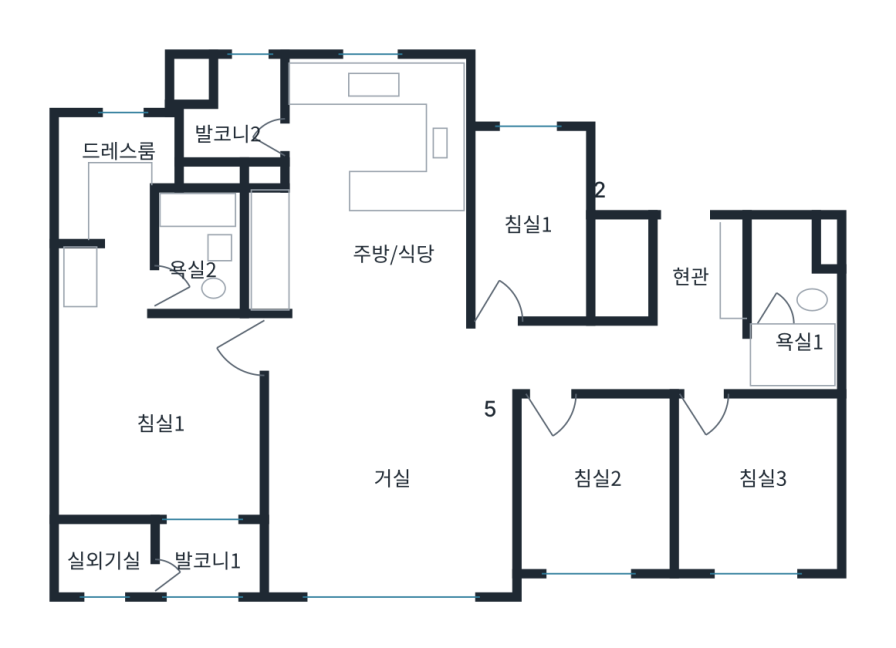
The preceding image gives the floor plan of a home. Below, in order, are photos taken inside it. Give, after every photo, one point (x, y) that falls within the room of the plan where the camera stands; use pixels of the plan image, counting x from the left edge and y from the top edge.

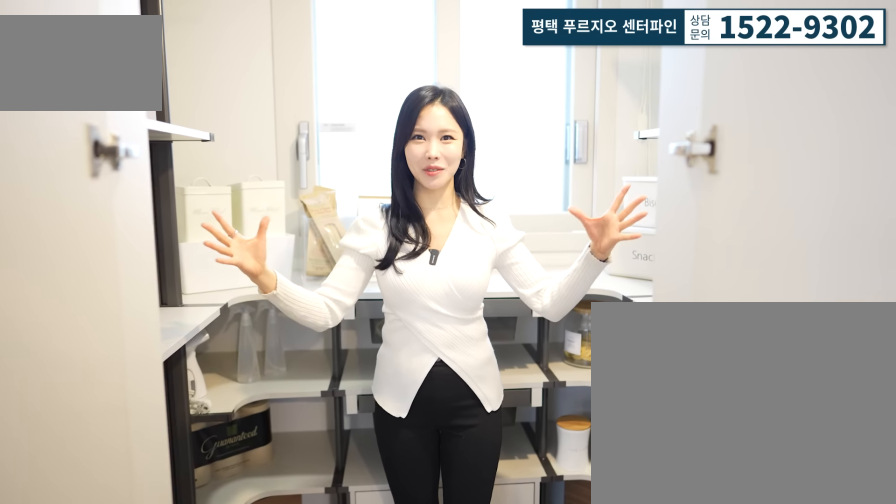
(528, 250)
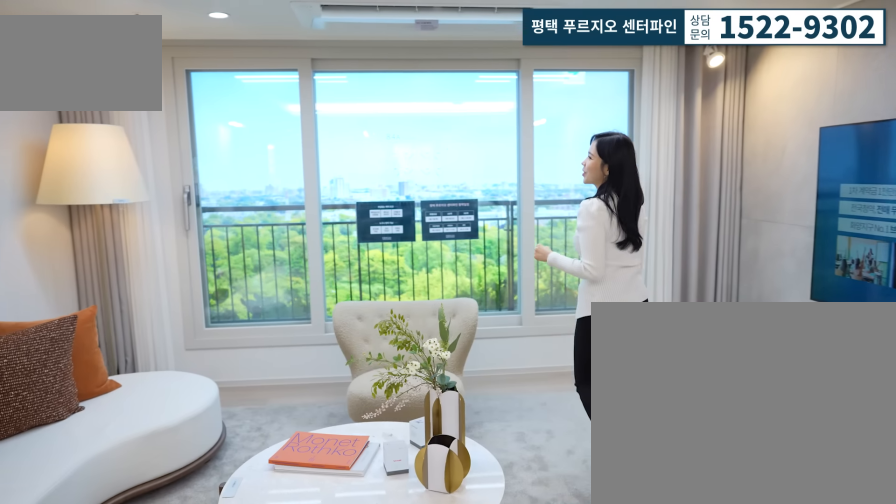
(384, 499)
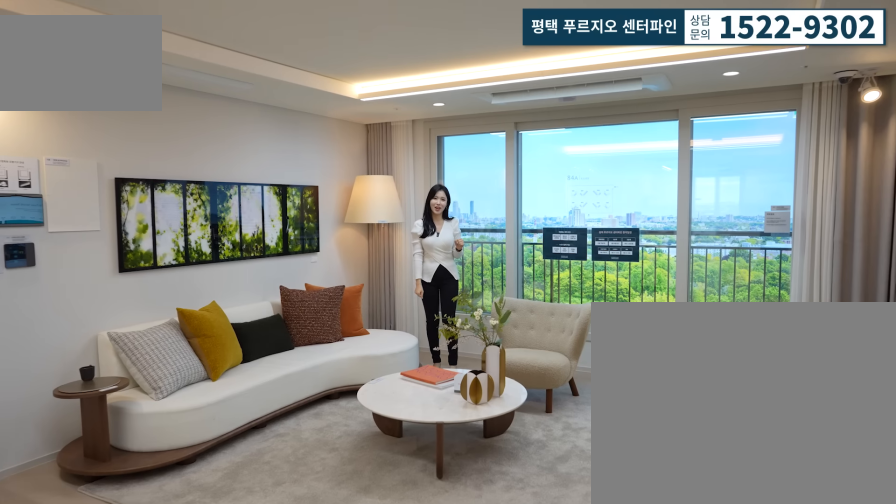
(384, 499)
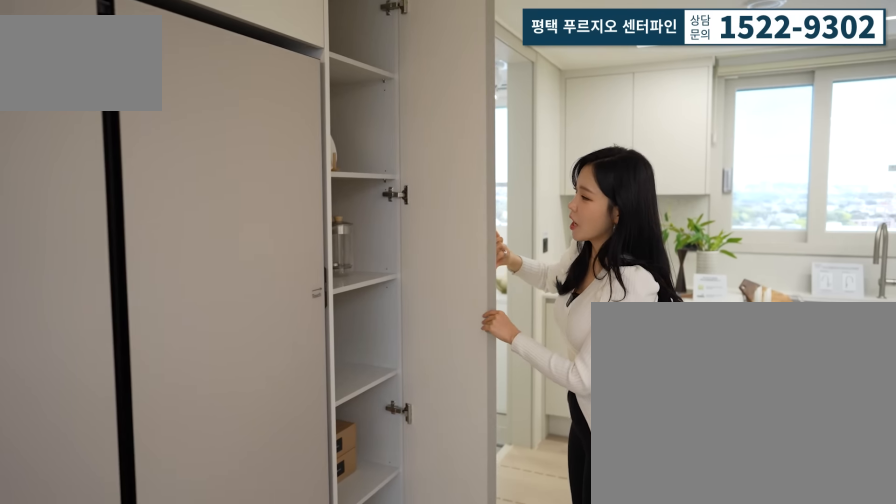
(384, 217)
